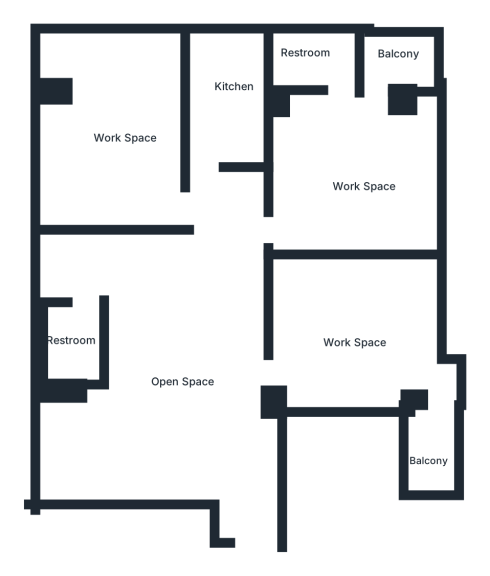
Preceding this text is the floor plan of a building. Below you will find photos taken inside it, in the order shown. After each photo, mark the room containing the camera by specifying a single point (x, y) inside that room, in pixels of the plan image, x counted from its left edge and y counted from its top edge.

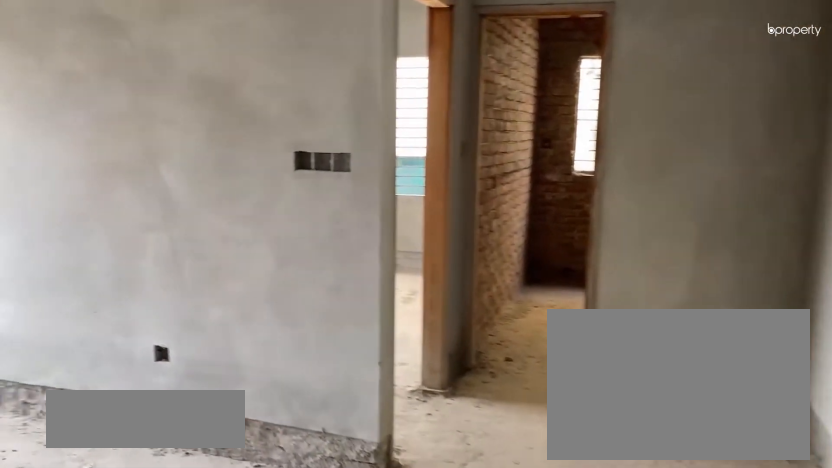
(210, 361)
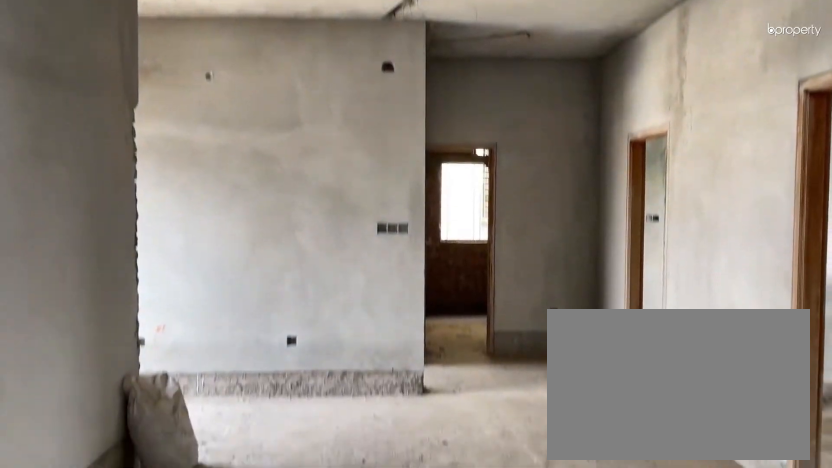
(210, 361)
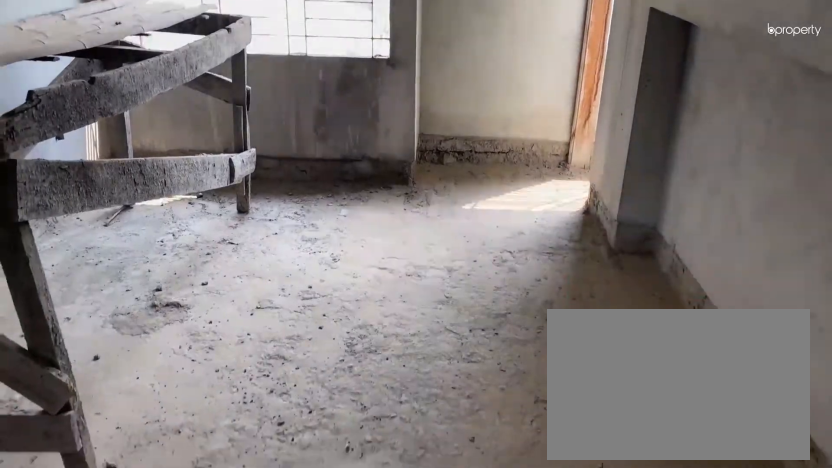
(371, 352)
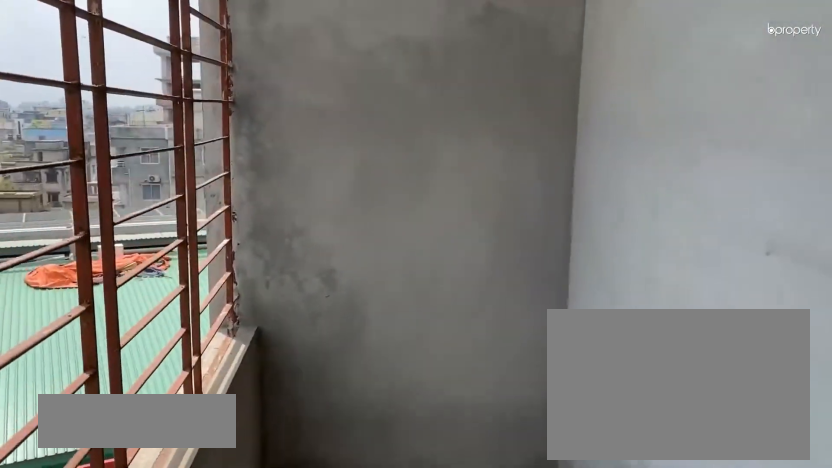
(434, 447)
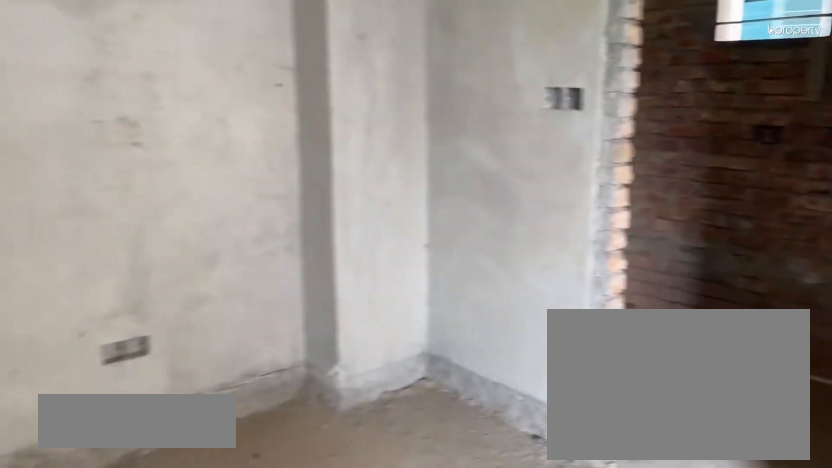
(356, 129)
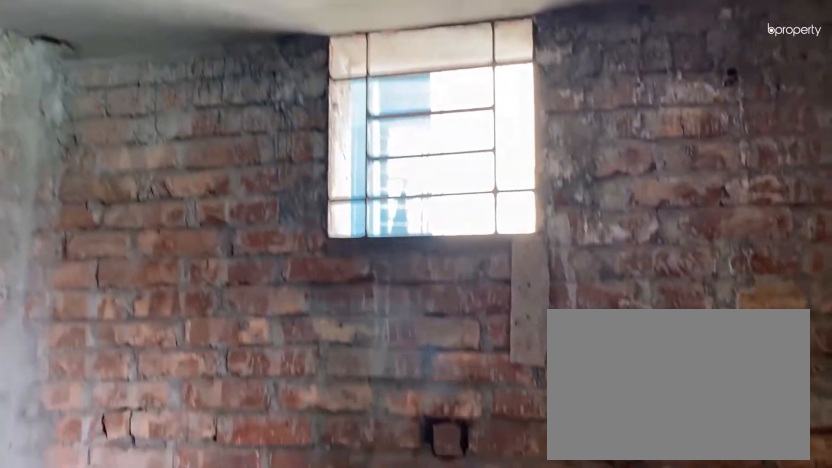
(322, 58)
